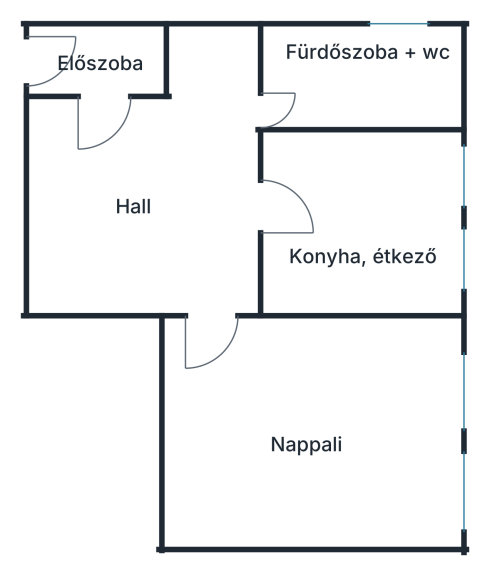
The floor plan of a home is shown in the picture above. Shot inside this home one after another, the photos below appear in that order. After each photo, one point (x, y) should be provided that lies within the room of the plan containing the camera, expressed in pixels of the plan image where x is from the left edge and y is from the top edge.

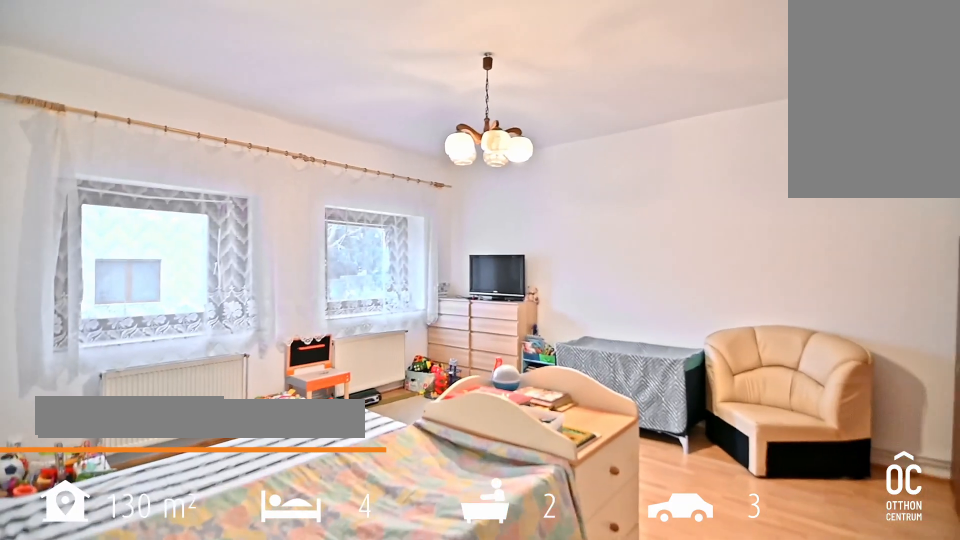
(314, 446)
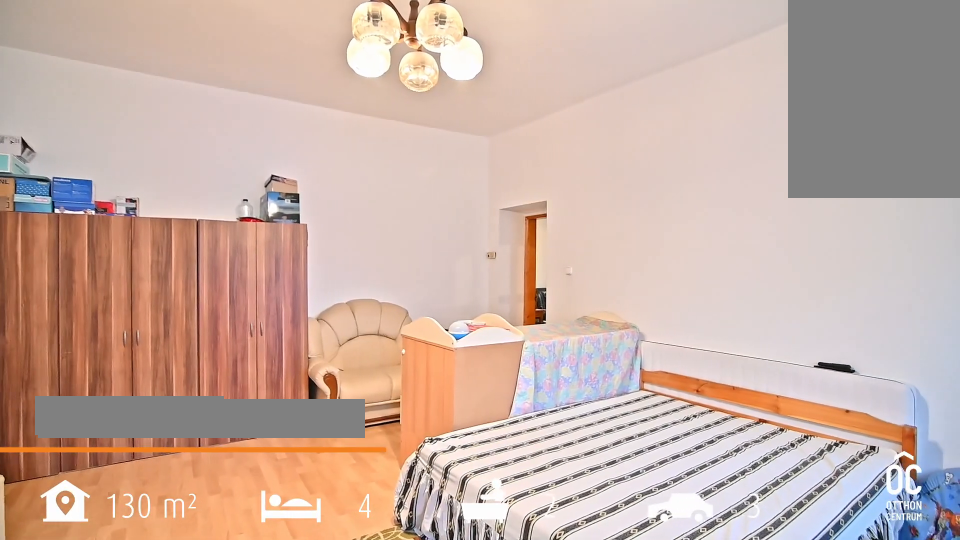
(314, 446)
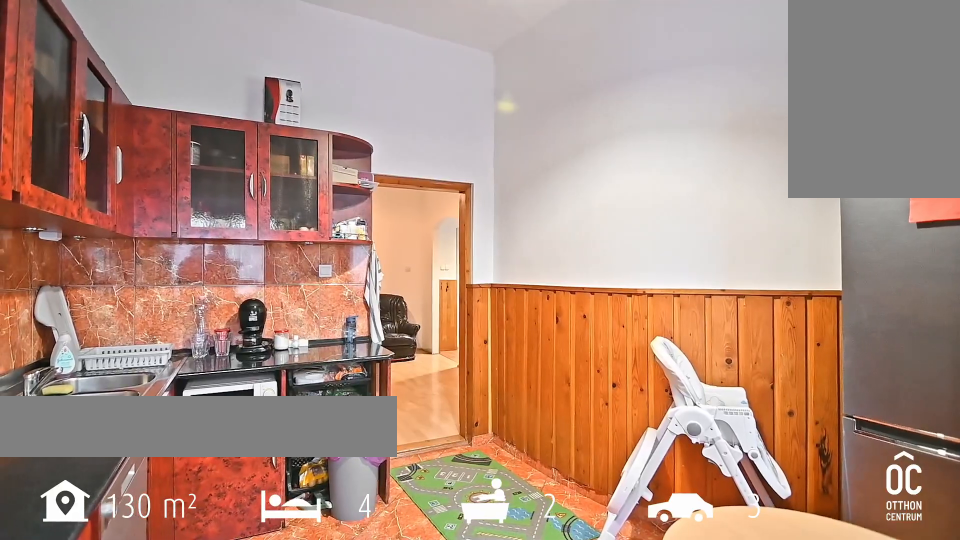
(352, 230)
